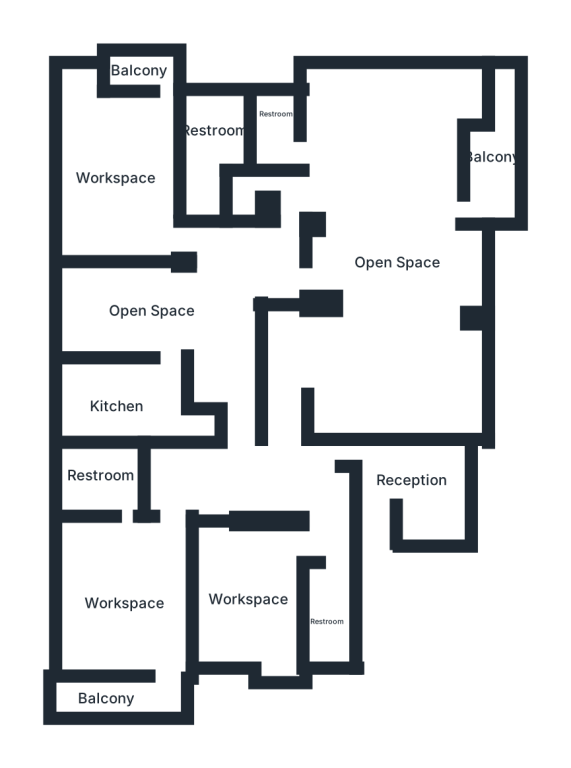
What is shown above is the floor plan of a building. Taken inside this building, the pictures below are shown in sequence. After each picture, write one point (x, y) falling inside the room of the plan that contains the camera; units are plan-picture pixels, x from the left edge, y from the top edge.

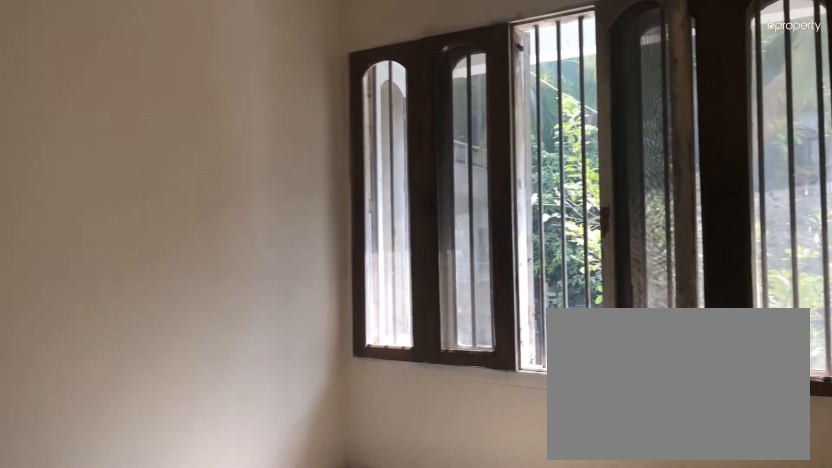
(410, 490)
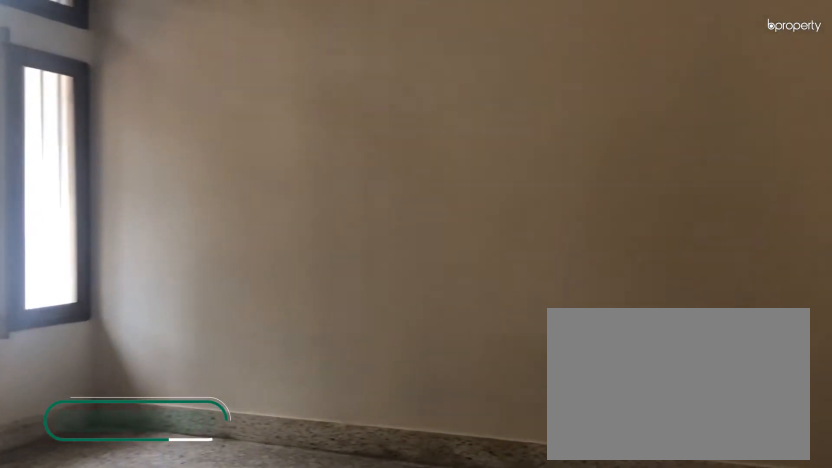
(248, 600)
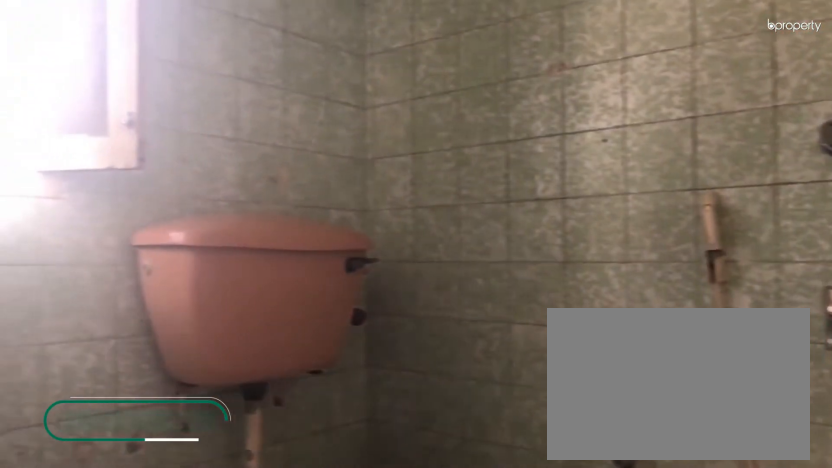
(98, 482)
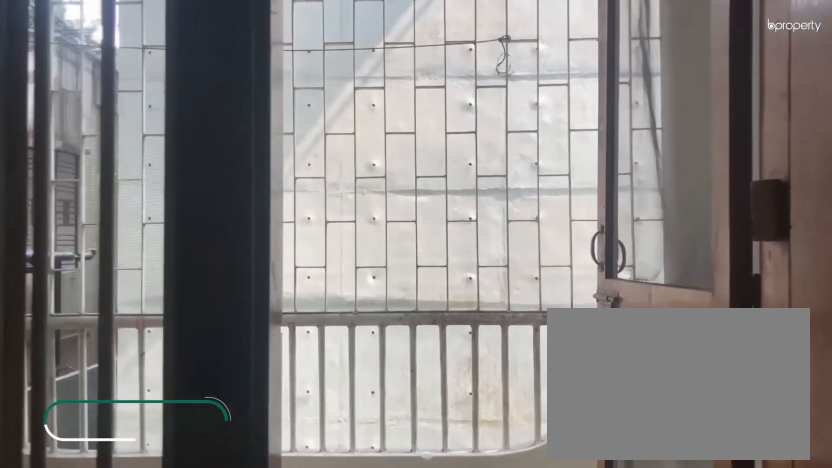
(141, 76)
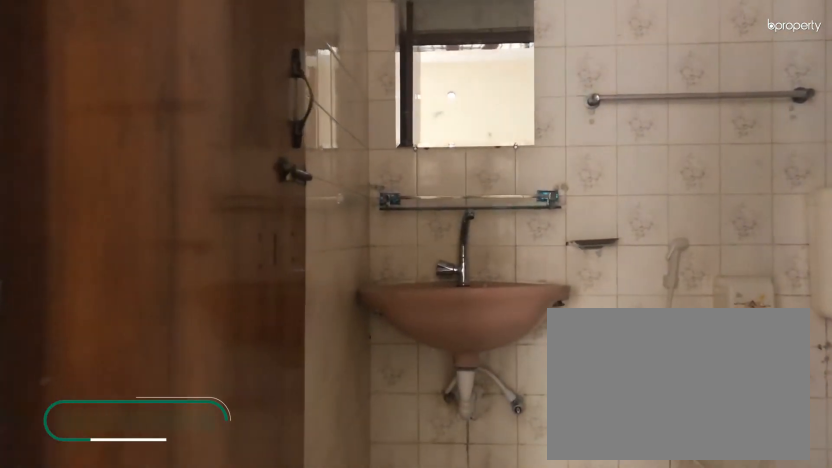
(275, 136)
